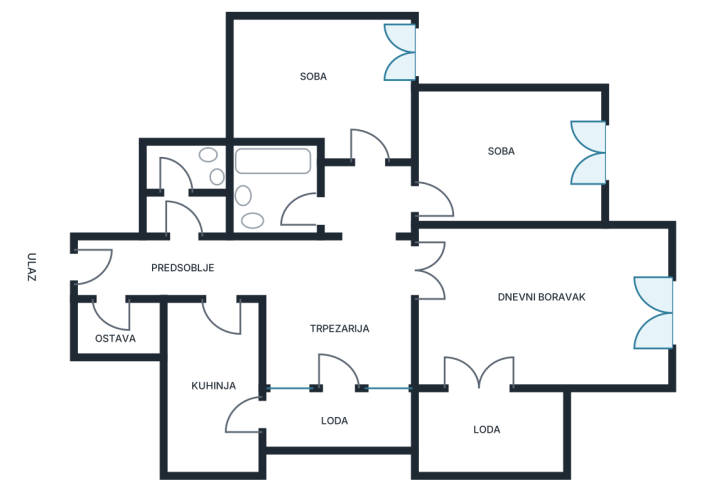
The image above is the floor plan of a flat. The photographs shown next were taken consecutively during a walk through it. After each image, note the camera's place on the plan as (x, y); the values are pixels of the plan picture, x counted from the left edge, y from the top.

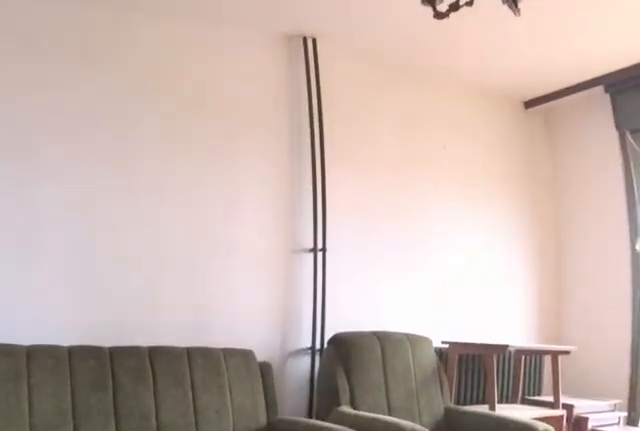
(499, 360)
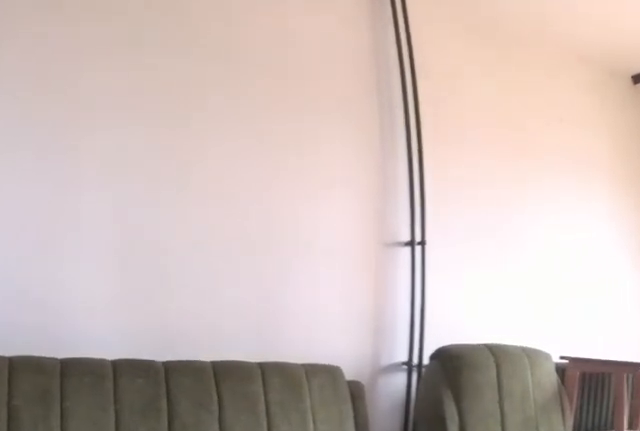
(500, 336)
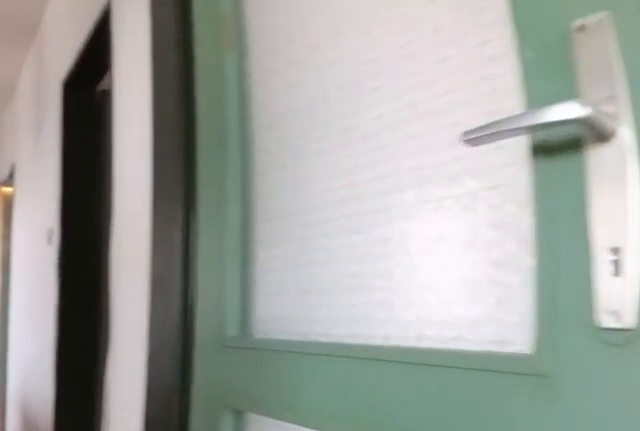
(468, 284)
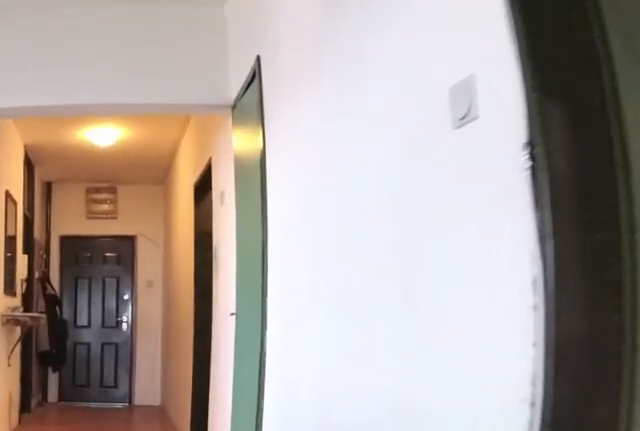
(406, 281)
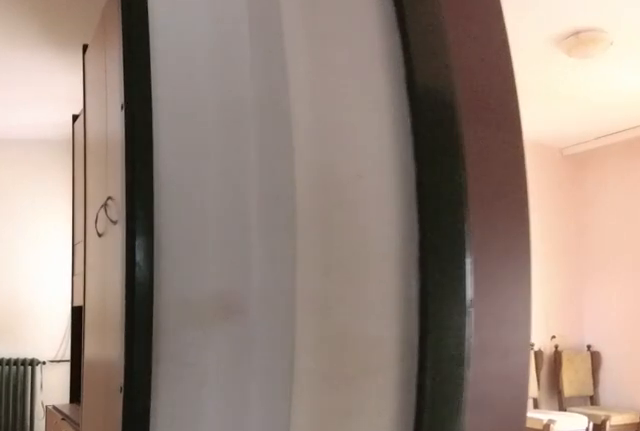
(368, 256)
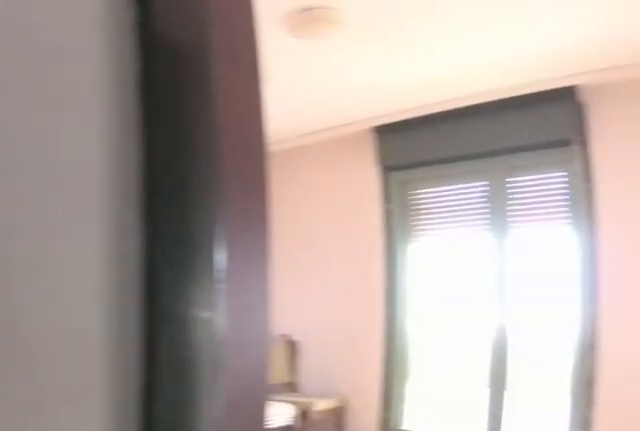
(369, 216)
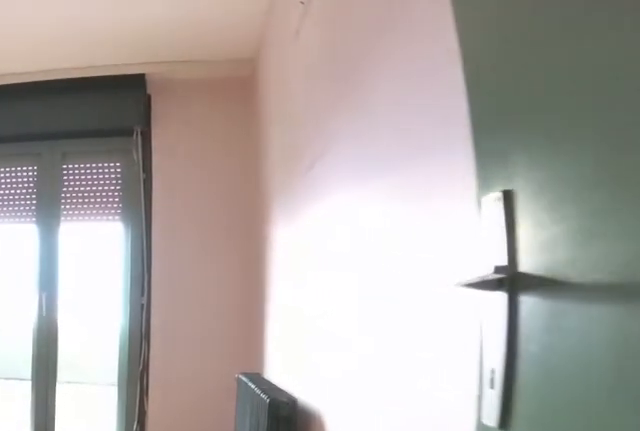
(398, 210)
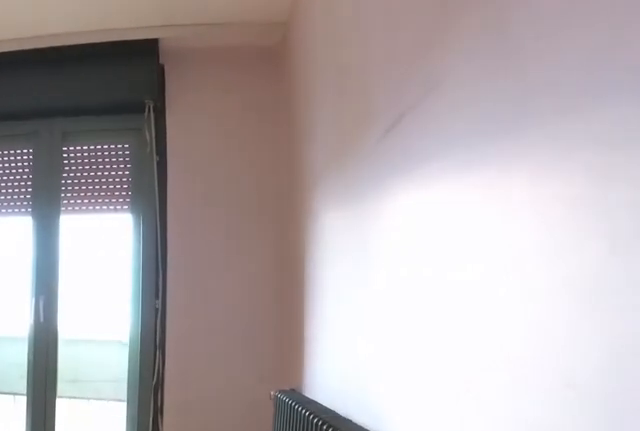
(410, 210)
